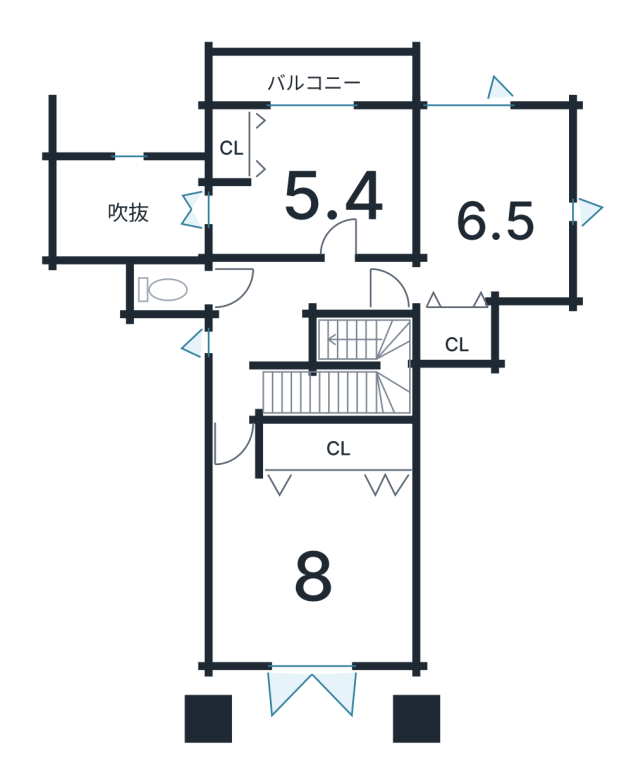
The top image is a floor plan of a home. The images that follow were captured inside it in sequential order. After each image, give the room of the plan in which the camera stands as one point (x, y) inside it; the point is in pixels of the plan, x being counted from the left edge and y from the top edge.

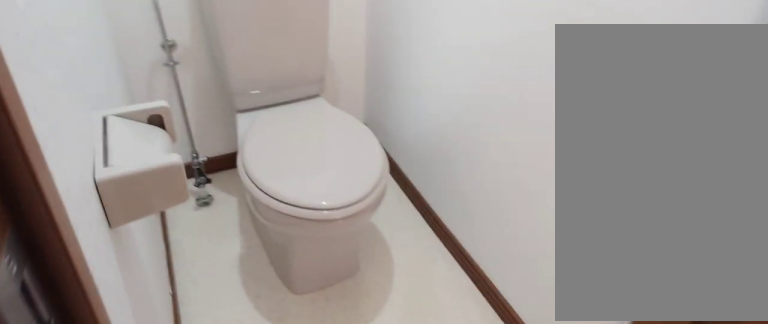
(161, 297)
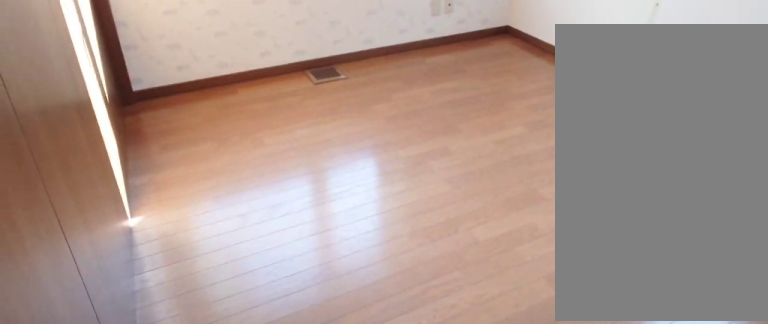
(488, 200)
